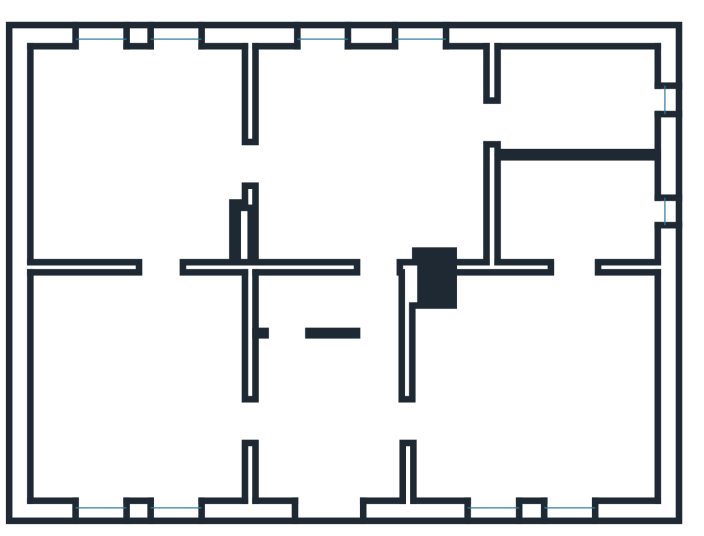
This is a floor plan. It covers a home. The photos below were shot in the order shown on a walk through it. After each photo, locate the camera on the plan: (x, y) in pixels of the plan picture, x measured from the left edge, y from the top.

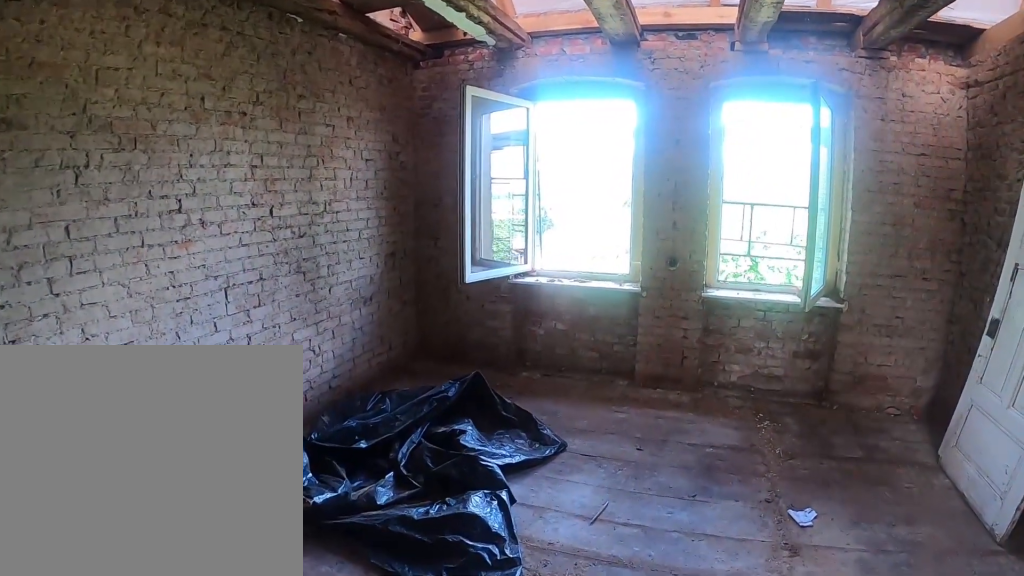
(108, 234)
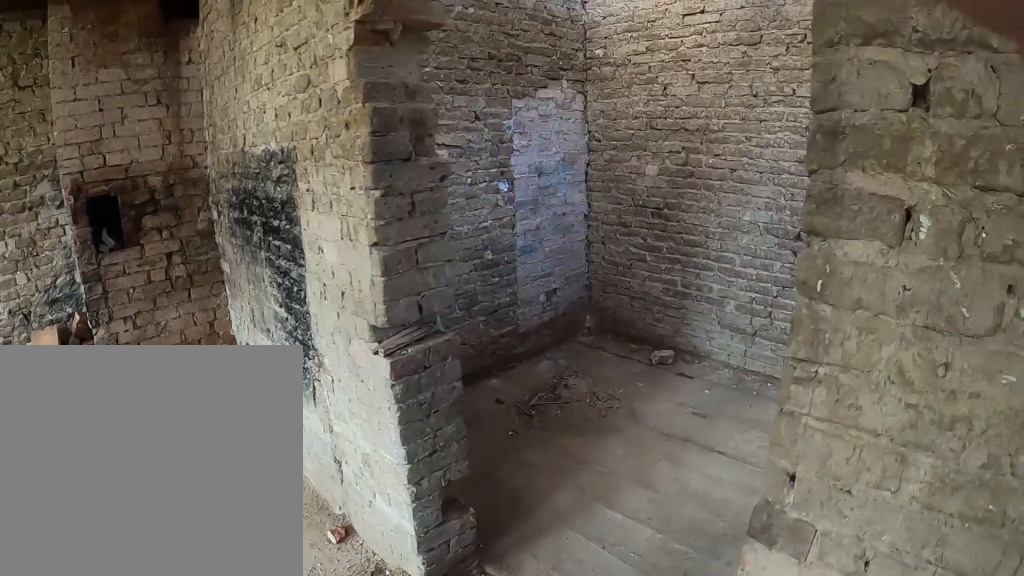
(550, 326)
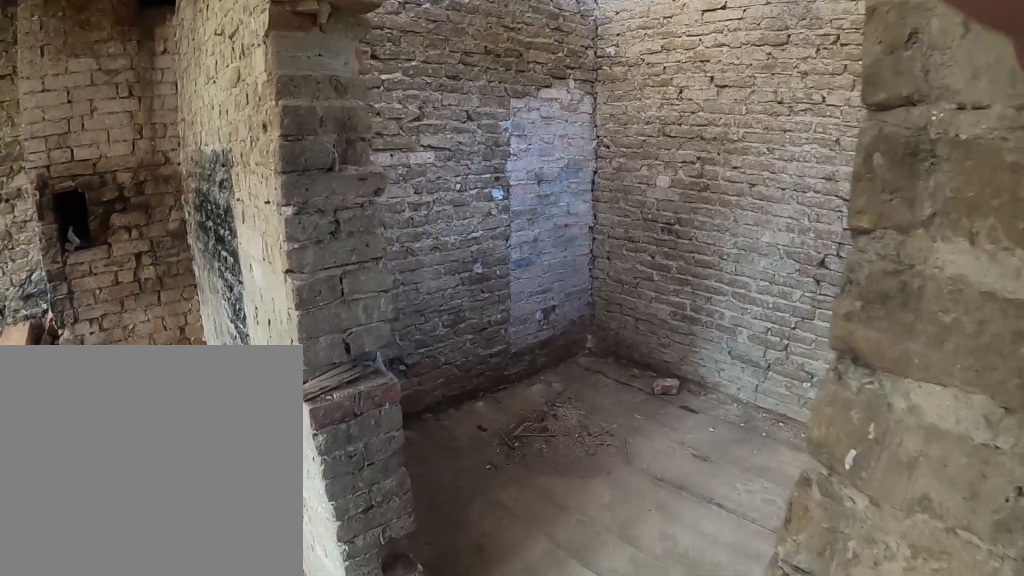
(571, 314)
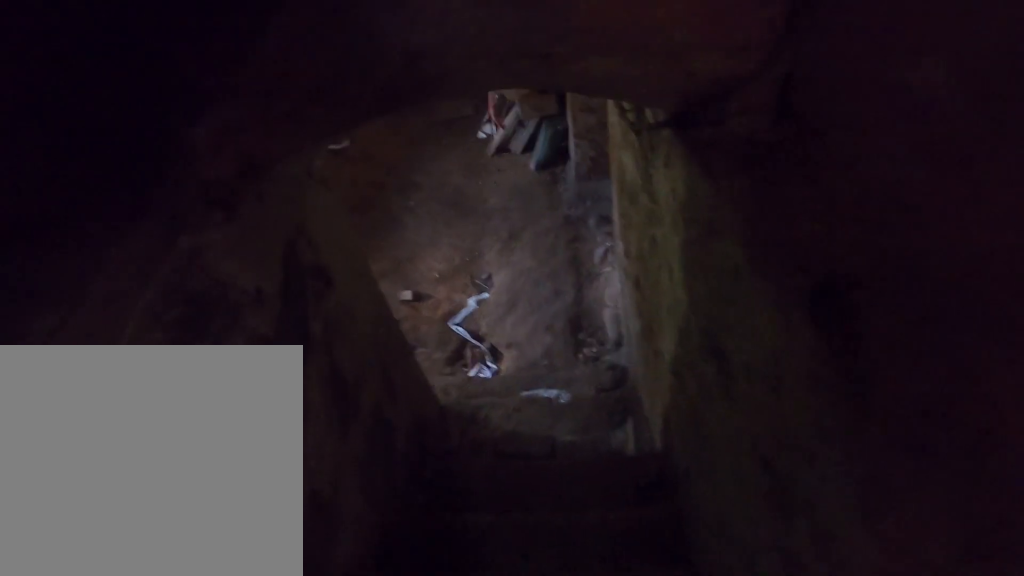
(319, 295)
